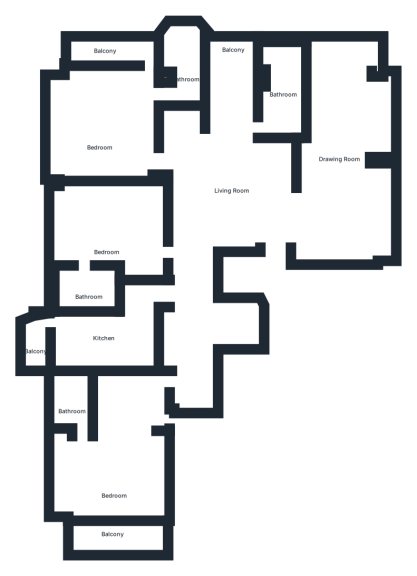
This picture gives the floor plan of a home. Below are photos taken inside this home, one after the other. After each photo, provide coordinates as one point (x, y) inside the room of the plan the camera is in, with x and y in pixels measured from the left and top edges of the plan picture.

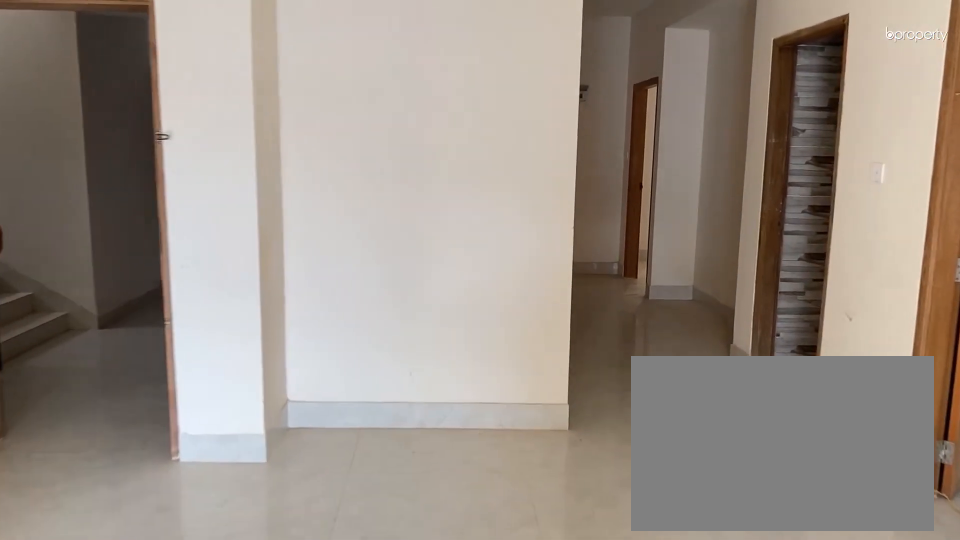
(235, 189)
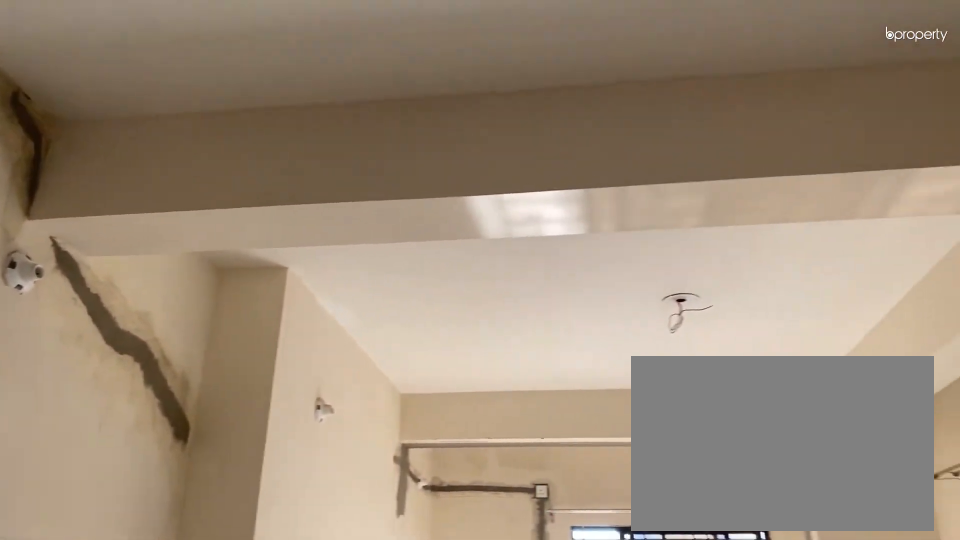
(338, 155)
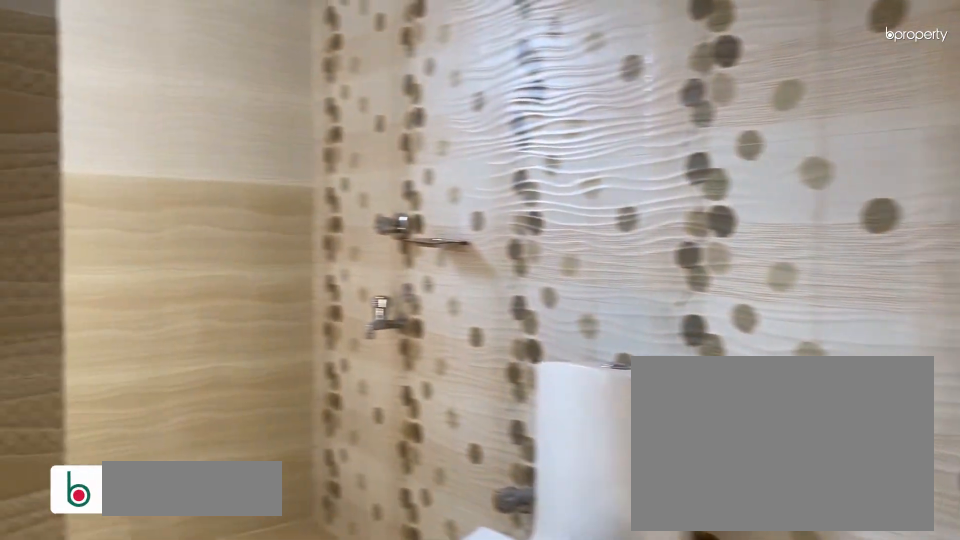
(284, 90)
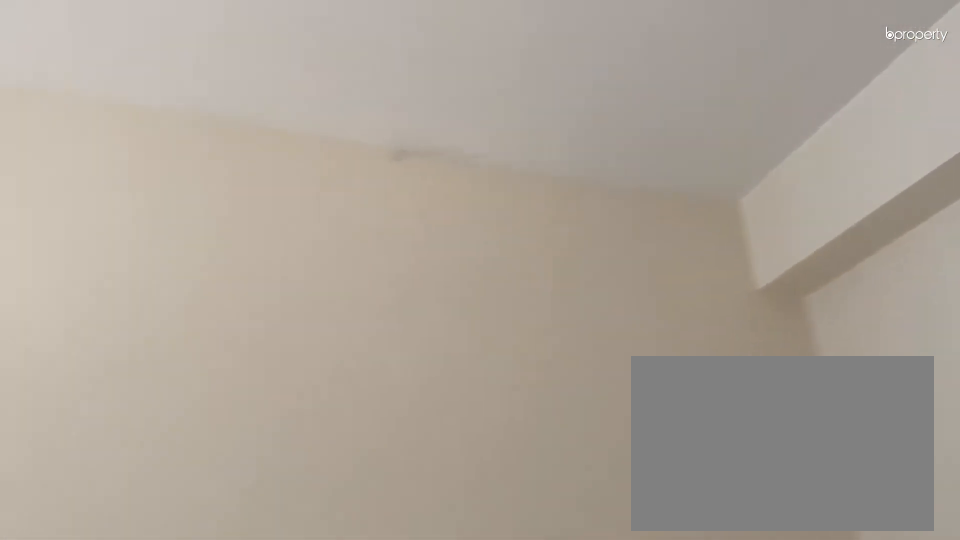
(106, 235)
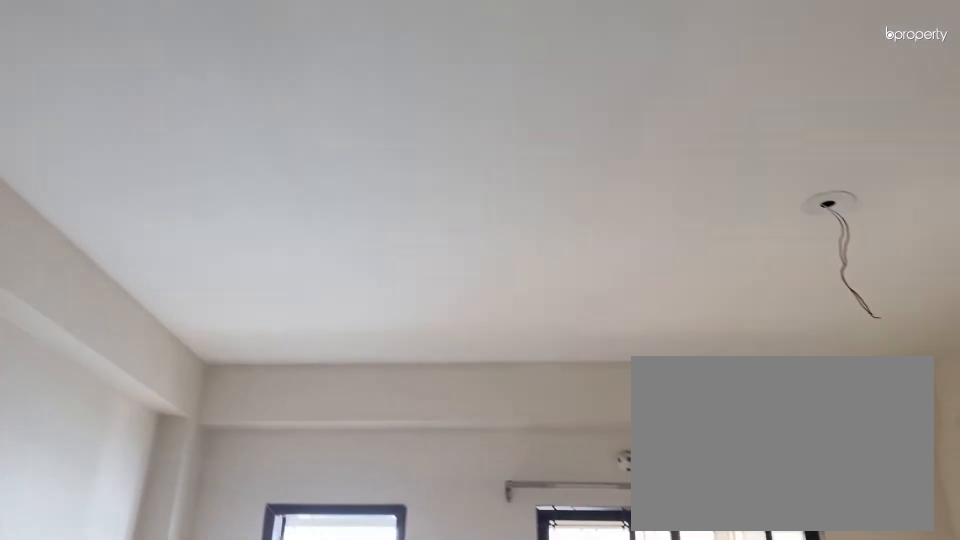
(115, 467)
